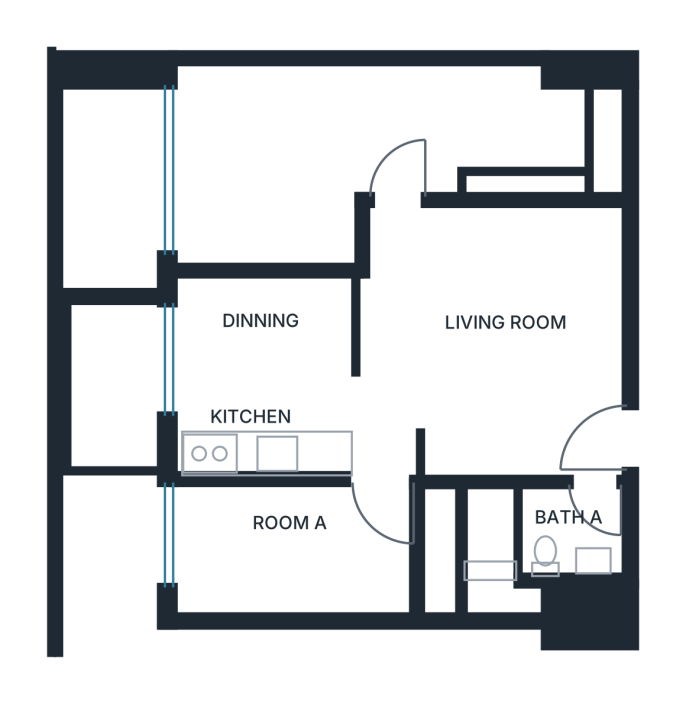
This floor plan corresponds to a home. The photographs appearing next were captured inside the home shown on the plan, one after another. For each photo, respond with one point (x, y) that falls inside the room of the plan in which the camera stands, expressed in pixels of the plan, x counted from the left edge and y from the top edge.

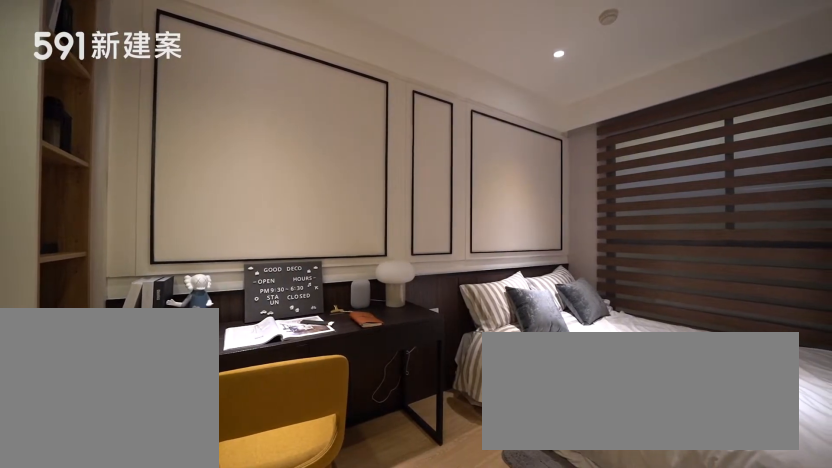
(314, 551)
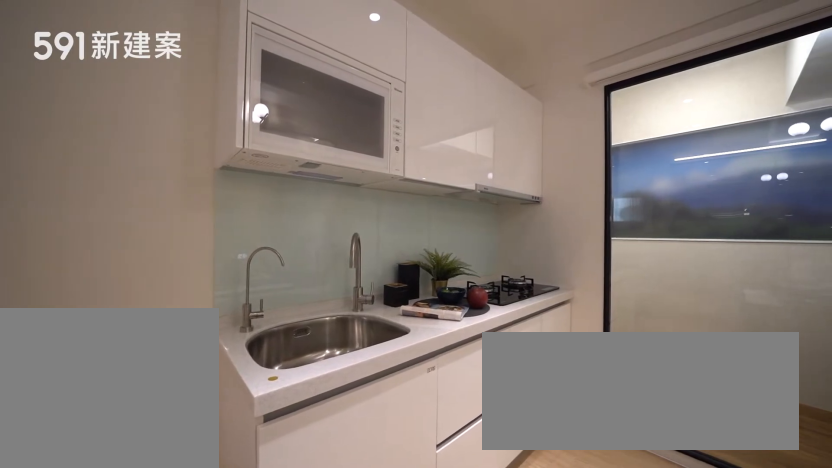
(256, 431)
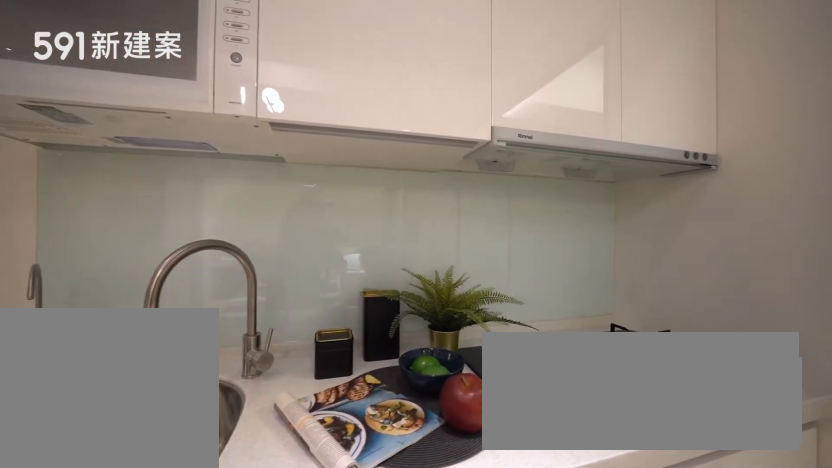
(256, 431)
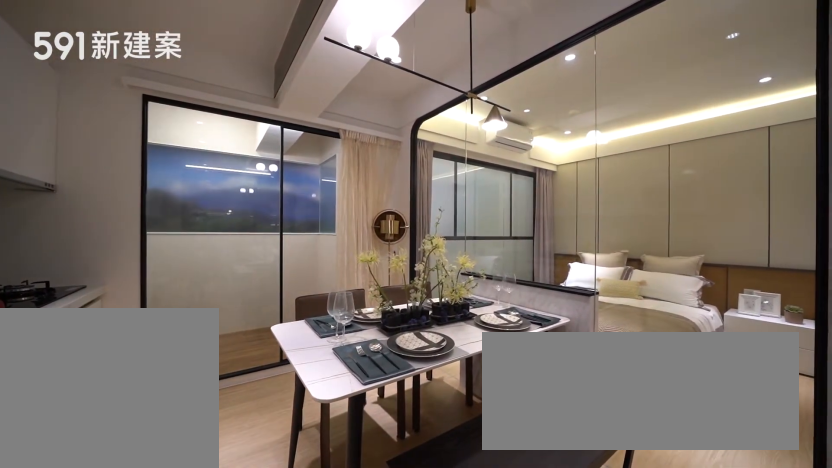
(262, 337)
